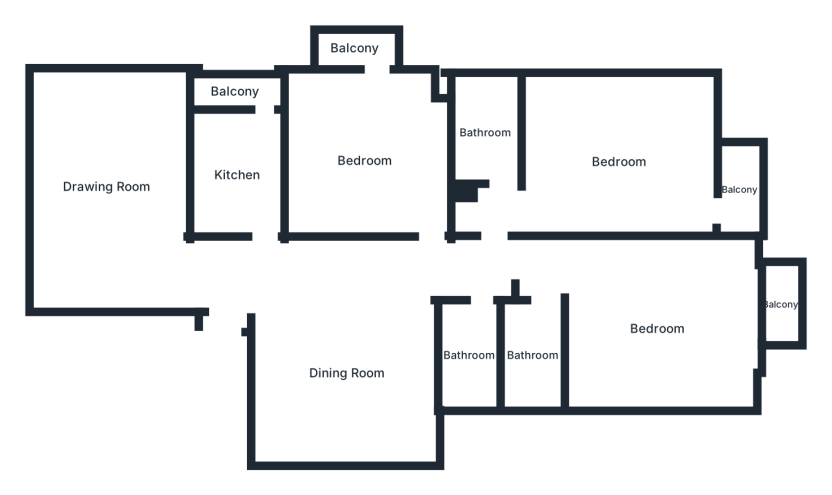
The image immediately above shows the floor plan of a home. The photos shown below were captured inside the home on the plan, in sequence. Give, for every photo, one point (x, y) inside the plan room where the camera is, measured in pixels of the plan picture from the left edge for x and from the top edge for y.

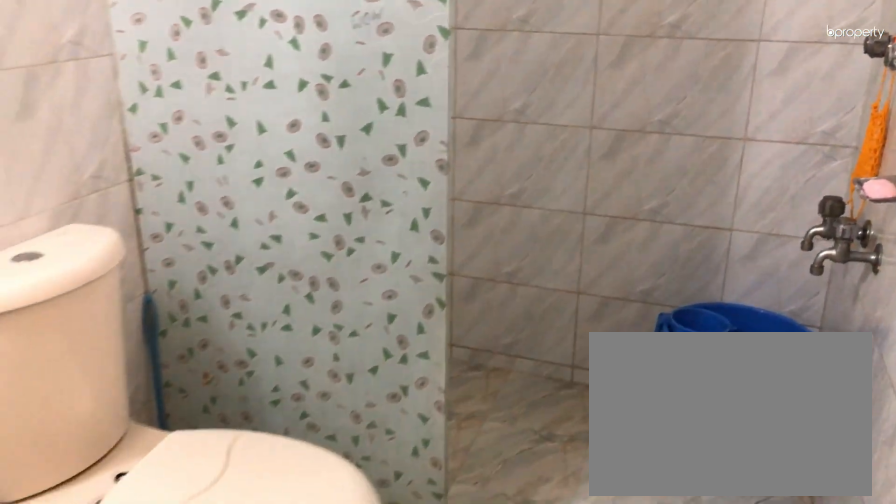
(484, 134)
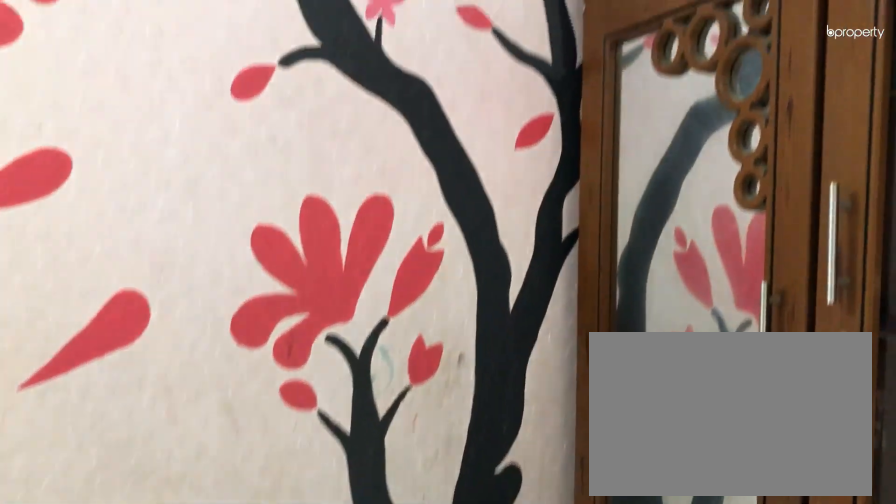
(658, 329)
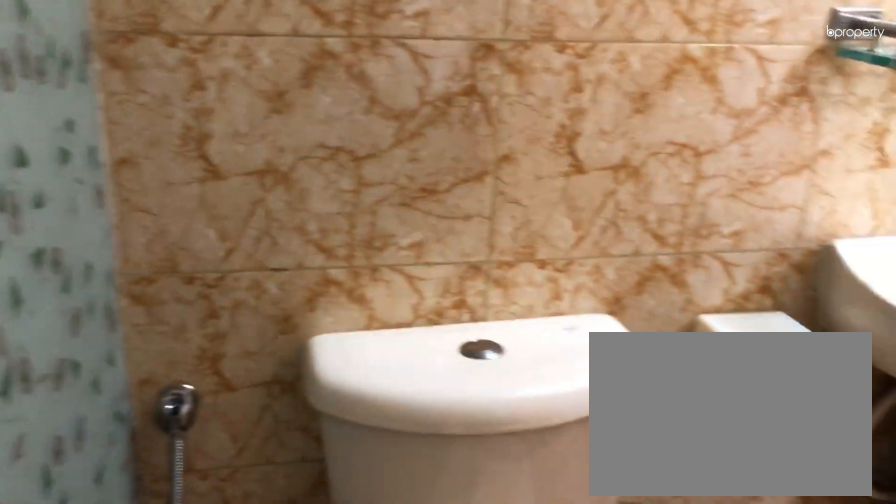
(533, 354)
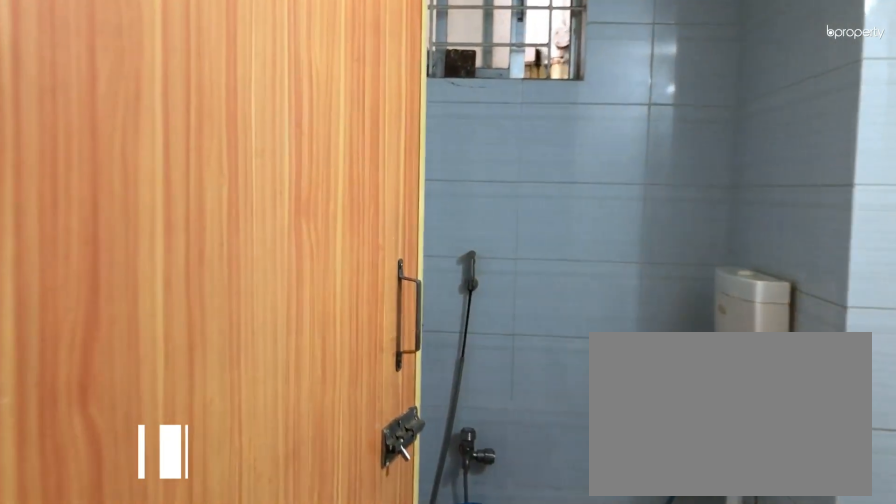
(469, 354)
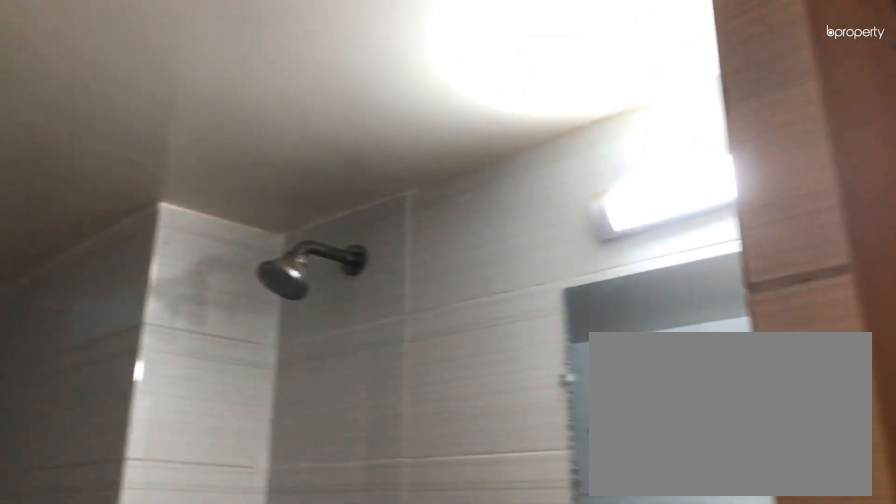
(469, 355)
